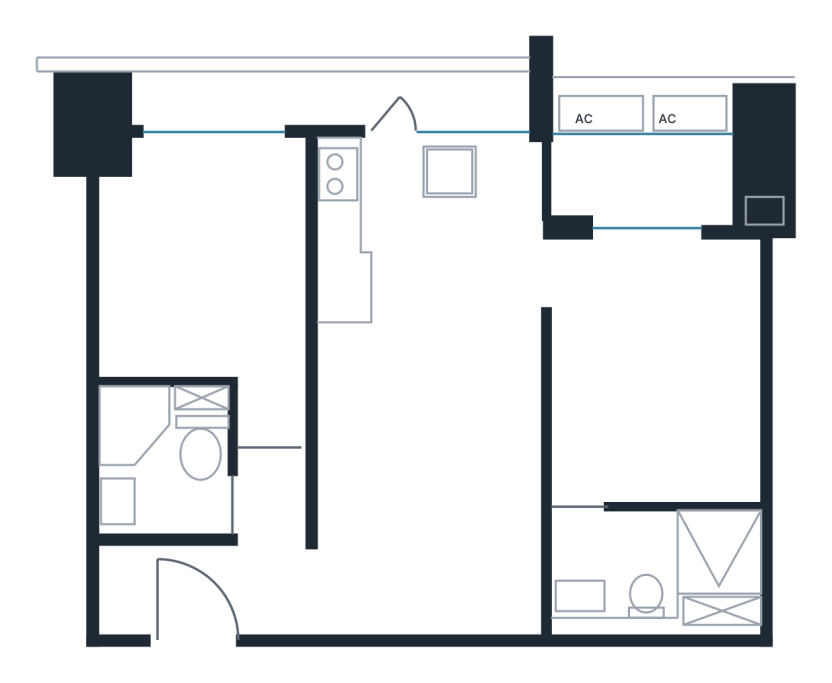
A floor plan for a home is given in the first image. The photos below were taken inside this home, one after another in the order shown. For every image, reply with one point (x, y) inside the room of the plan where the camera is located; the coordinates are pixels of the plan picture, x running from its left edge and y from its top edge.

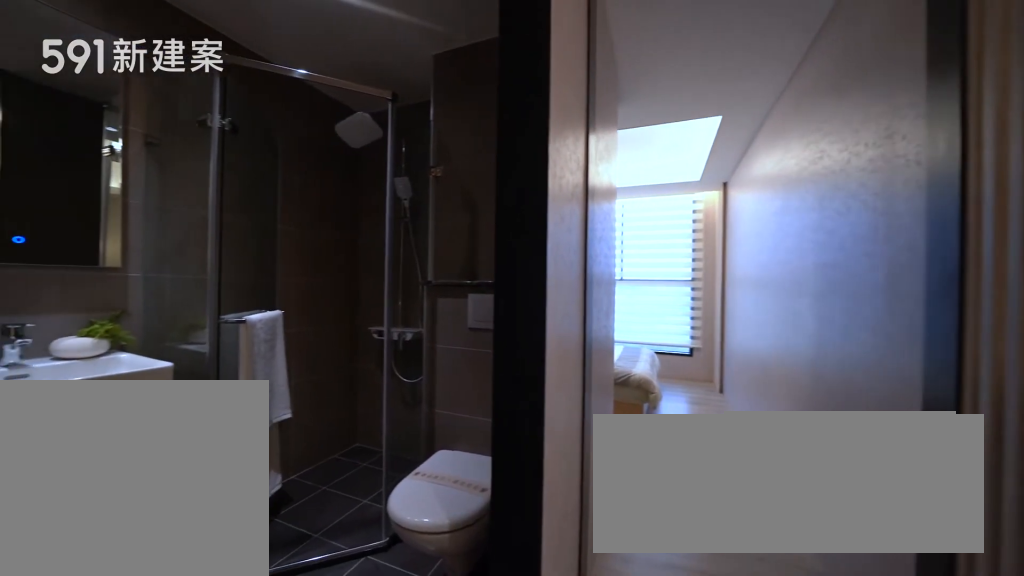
(164, 457)
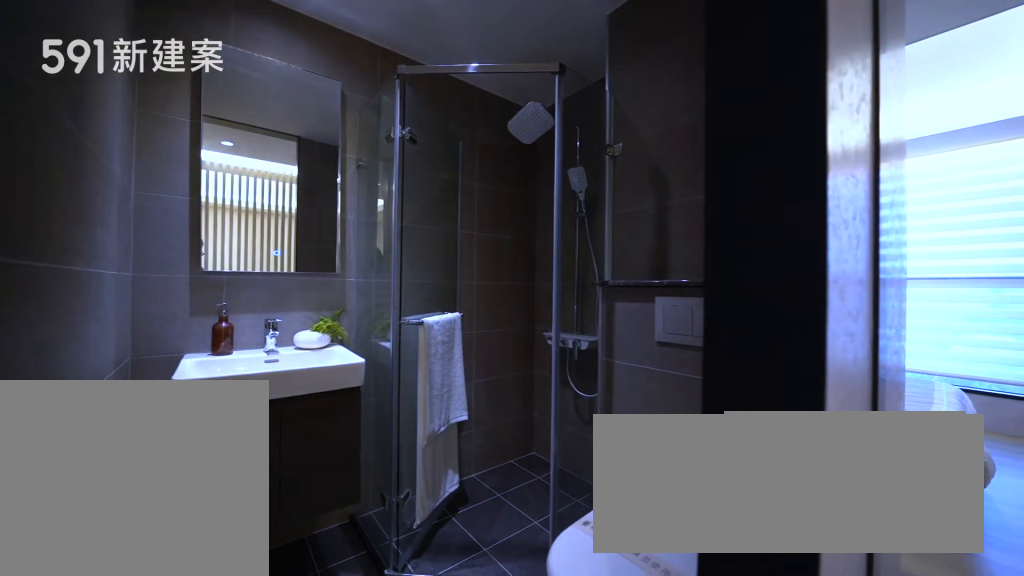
(164, 457)
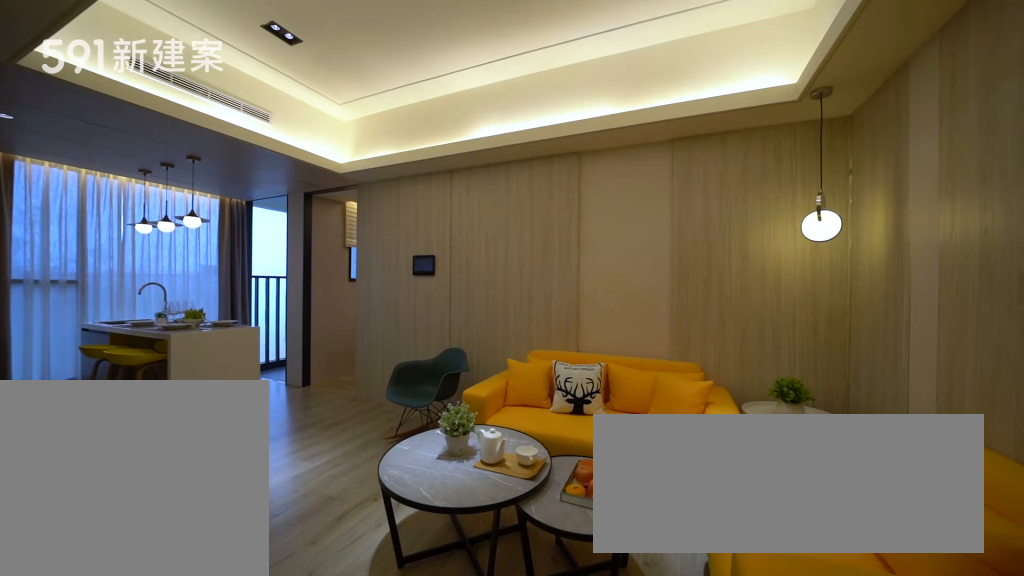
(433, 485)
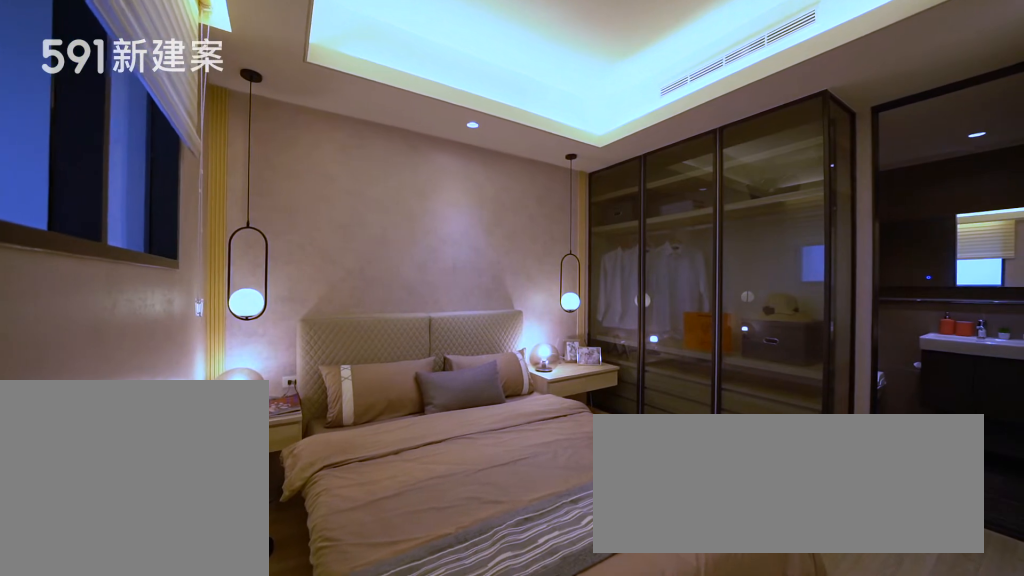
(656, 374)
